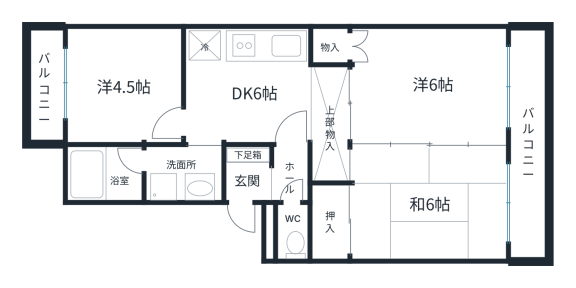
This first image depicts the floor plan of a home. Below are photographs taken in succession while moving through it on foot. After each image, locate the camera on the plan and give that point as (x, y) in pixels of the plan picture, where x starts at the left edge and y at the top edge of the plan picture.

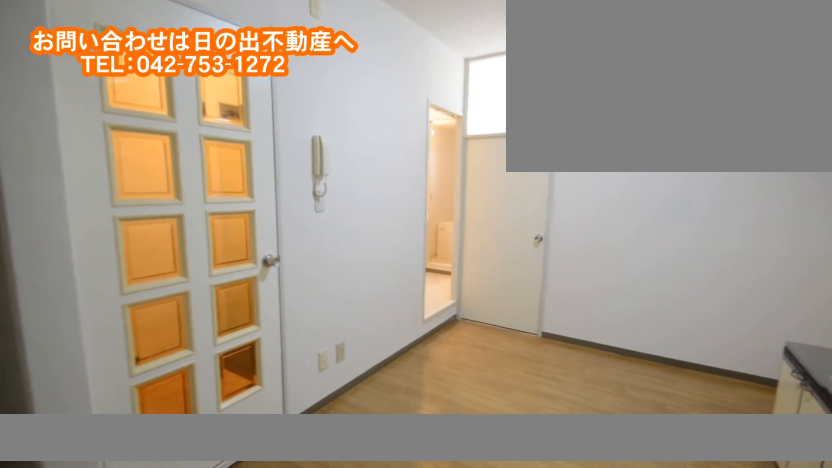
(267, 126)
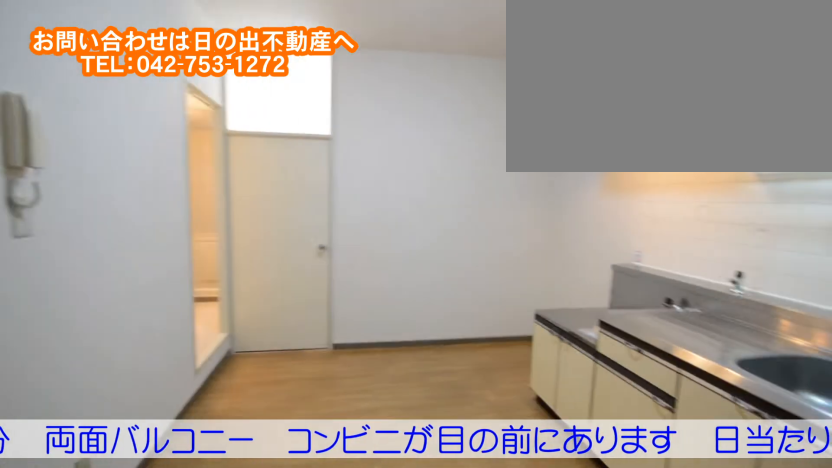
(264, 125)
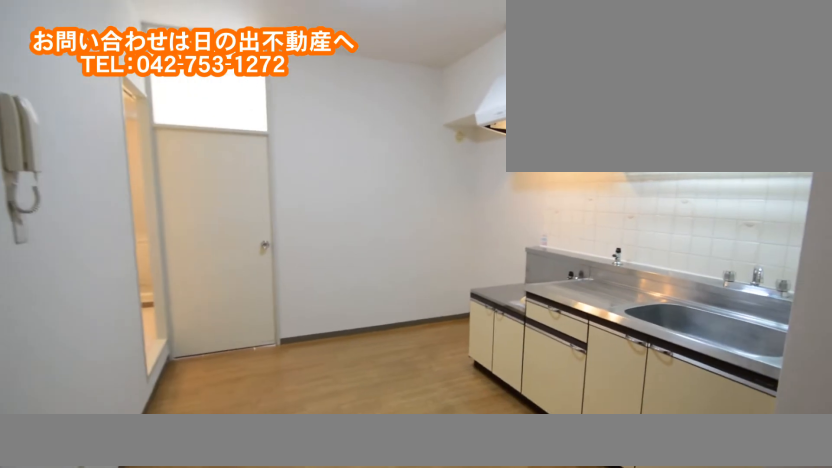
(264, 128)
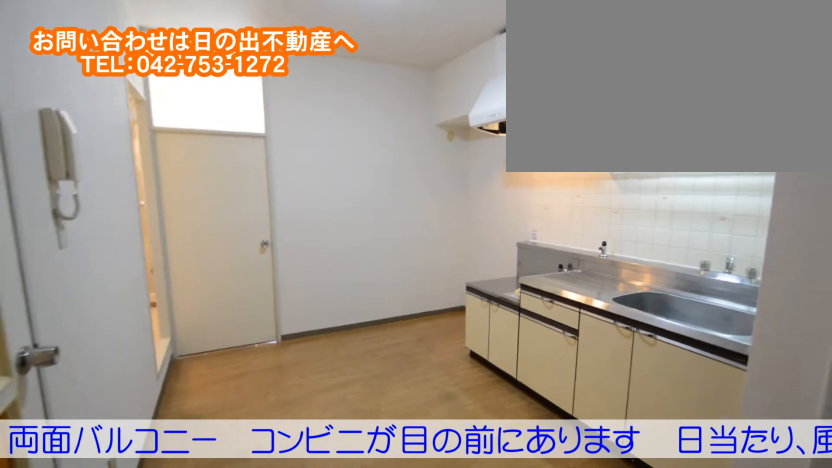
(264, 128)
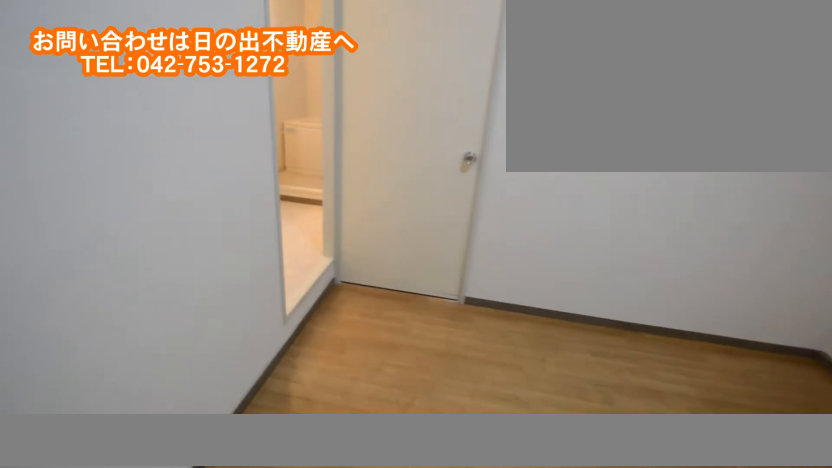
(263, 128)
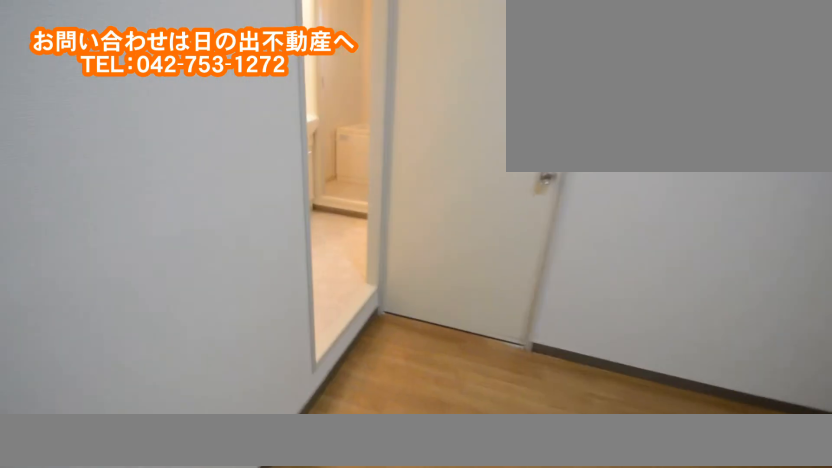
(265, 128)
